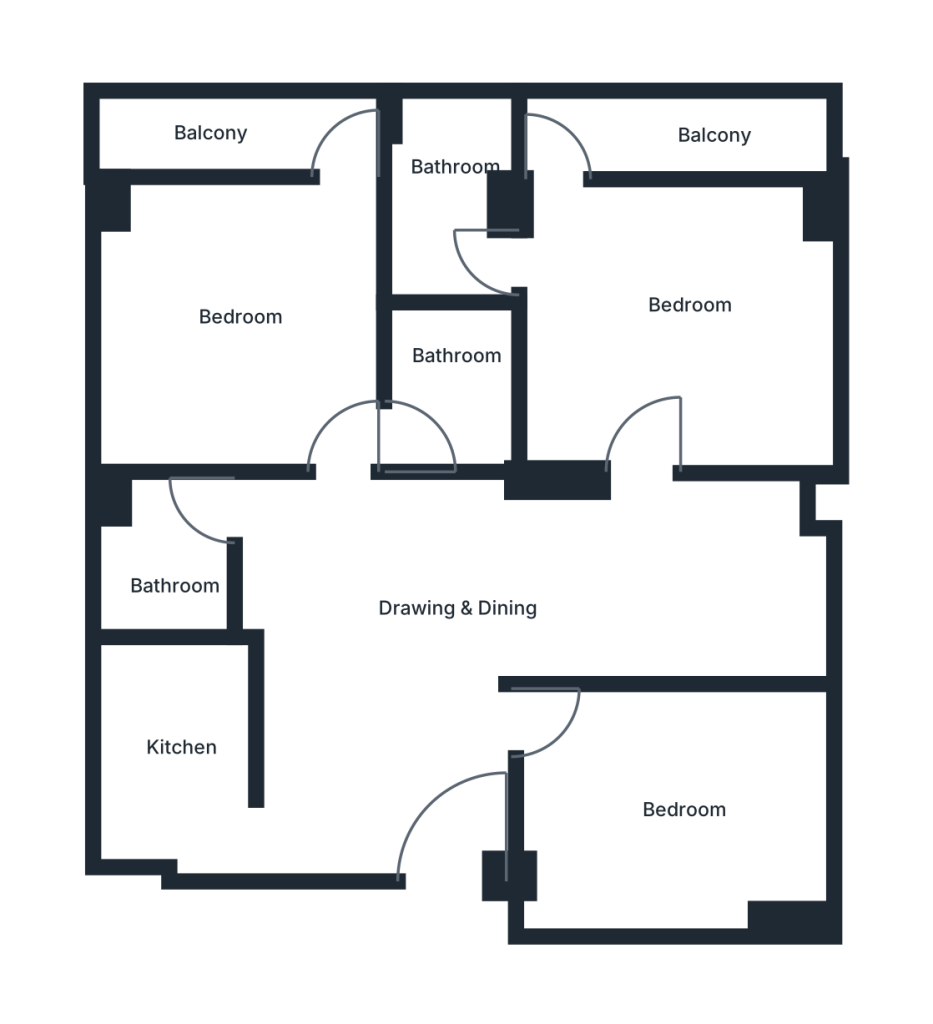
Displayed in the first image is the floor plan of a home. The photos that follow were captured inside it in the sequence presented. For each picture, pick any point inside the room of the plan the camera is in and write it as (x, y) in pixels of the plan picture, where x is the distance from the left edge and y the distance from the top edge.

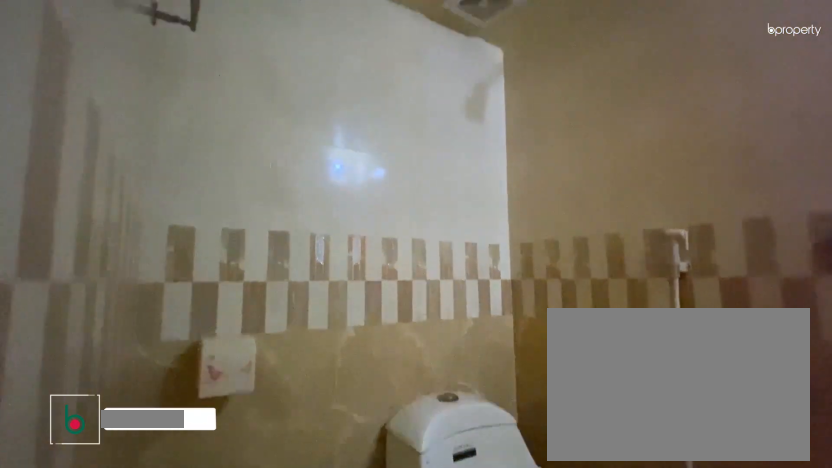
(452, 401)
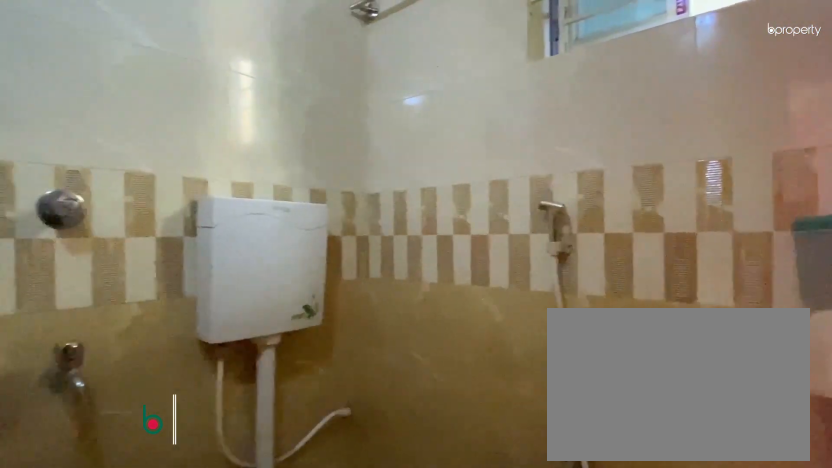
(175, 535)
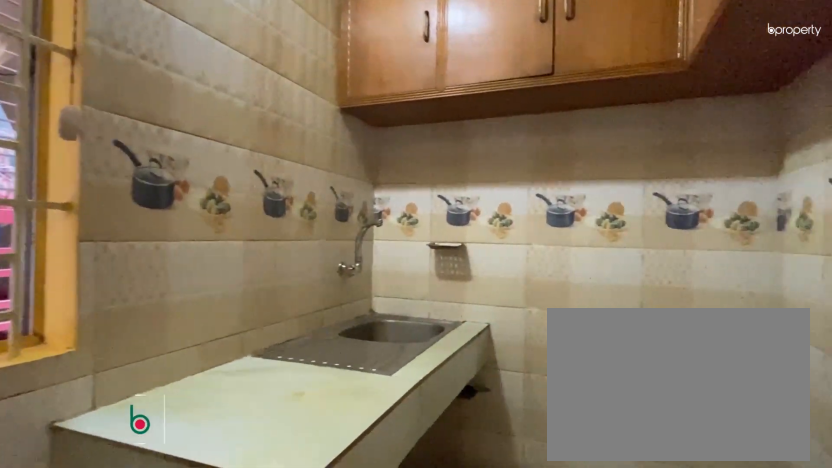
(178, 747)
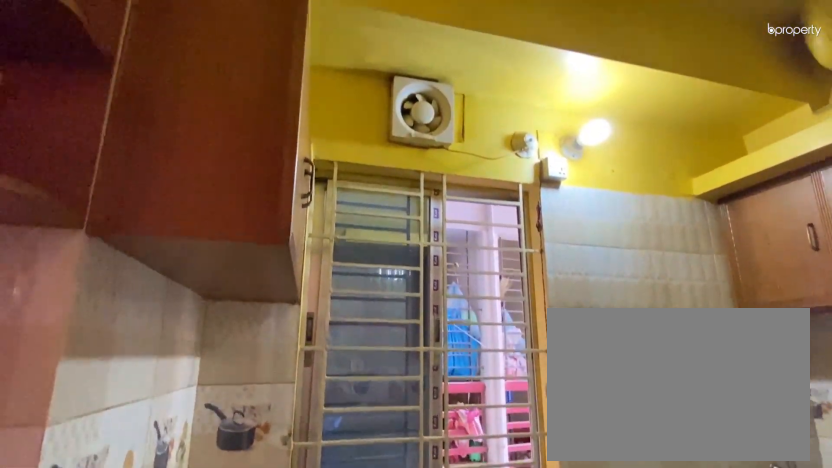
(178, 747)
